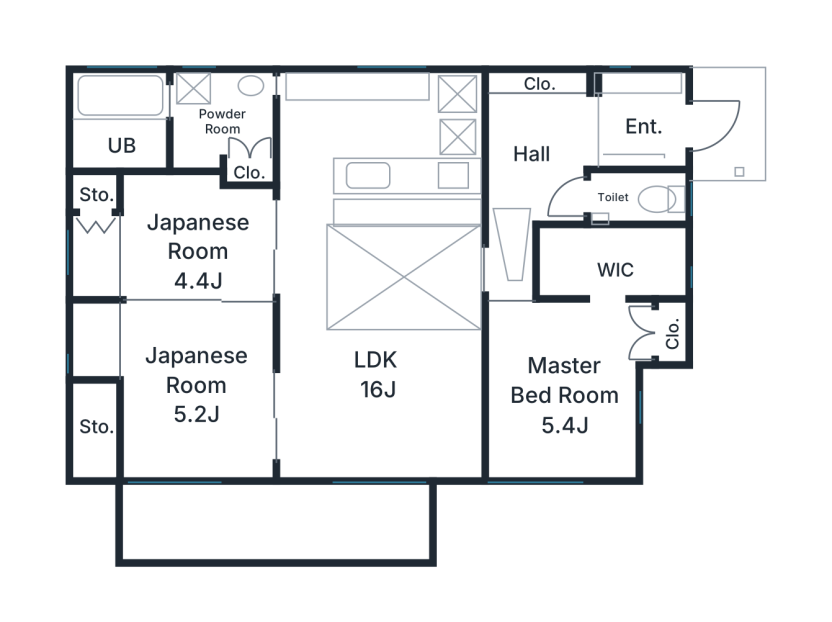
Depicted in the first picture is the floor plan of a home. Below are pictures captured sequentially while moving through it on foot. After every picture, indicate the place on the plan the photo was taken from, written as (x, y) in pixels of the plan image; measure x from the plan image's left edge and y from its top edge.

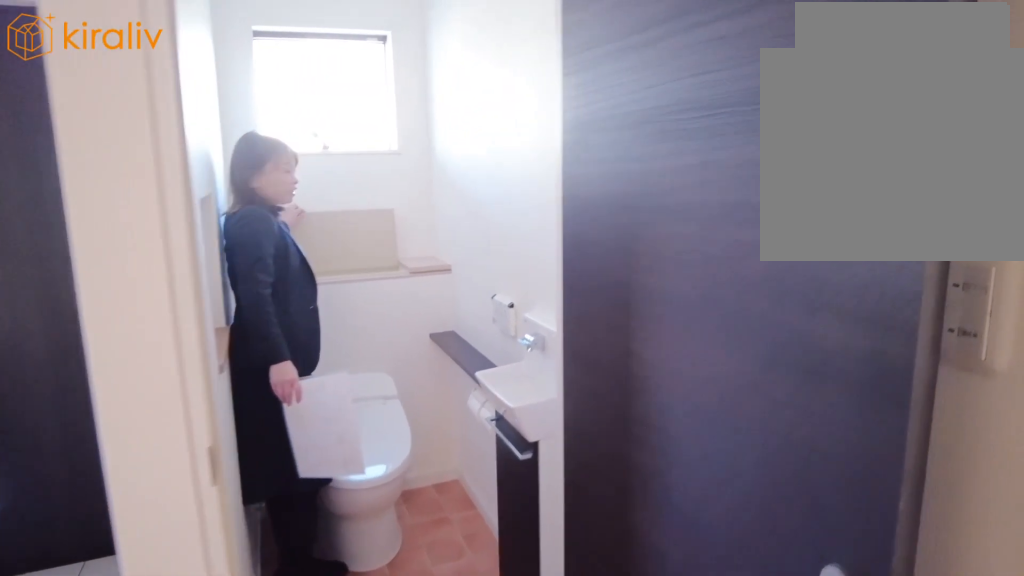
(594, 207)
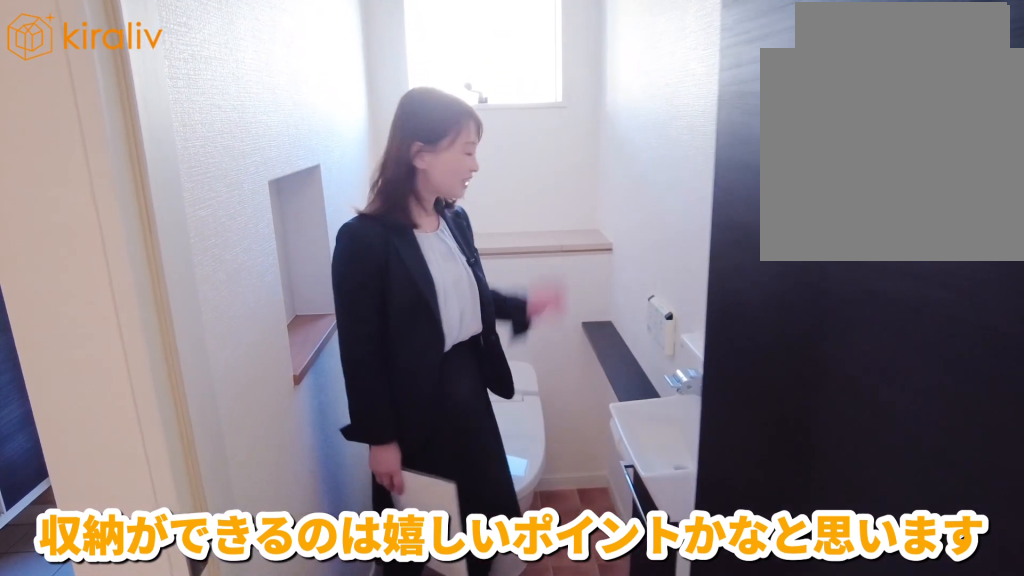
(577, 207)
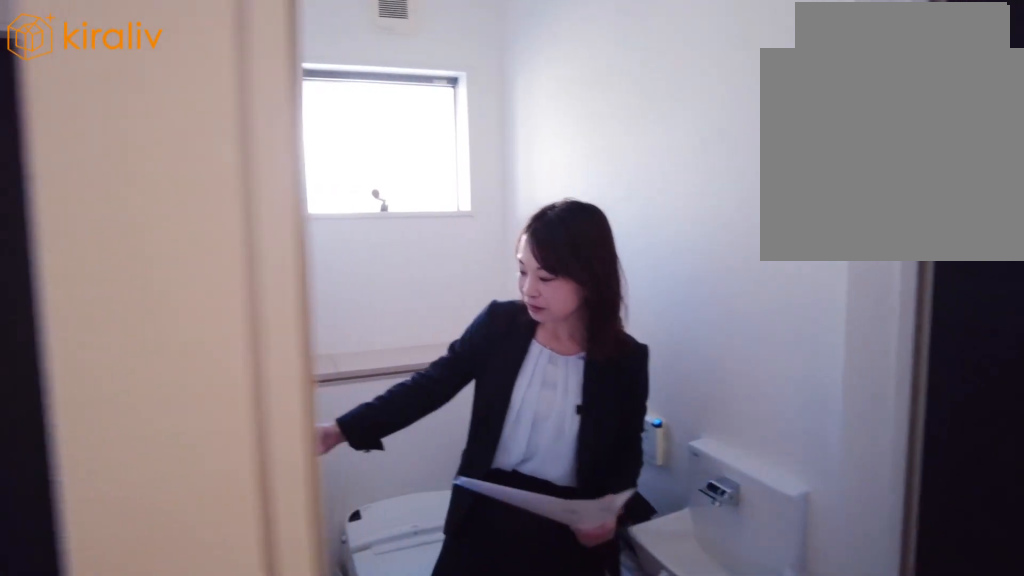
(571, 207)
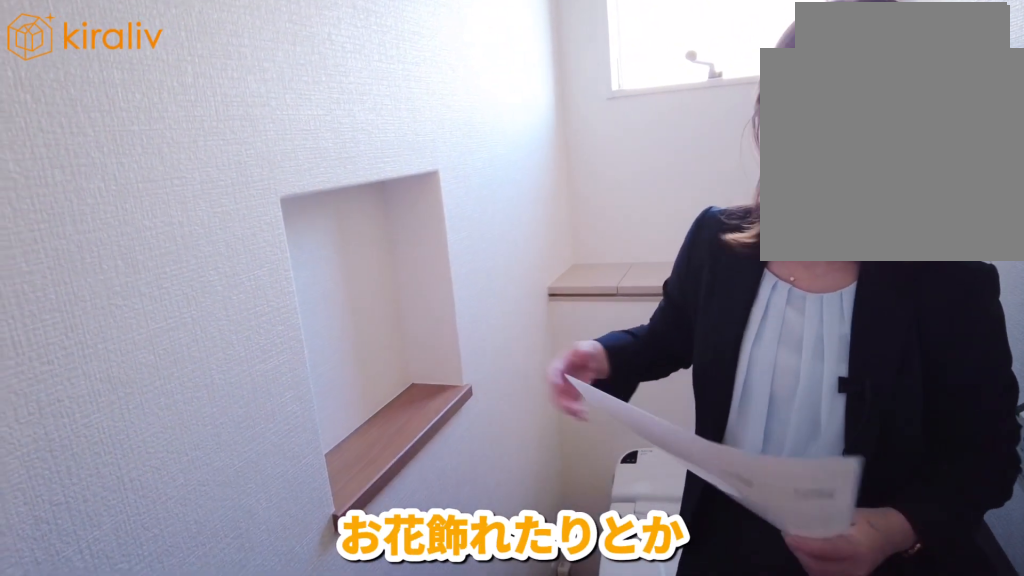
(565, 211)
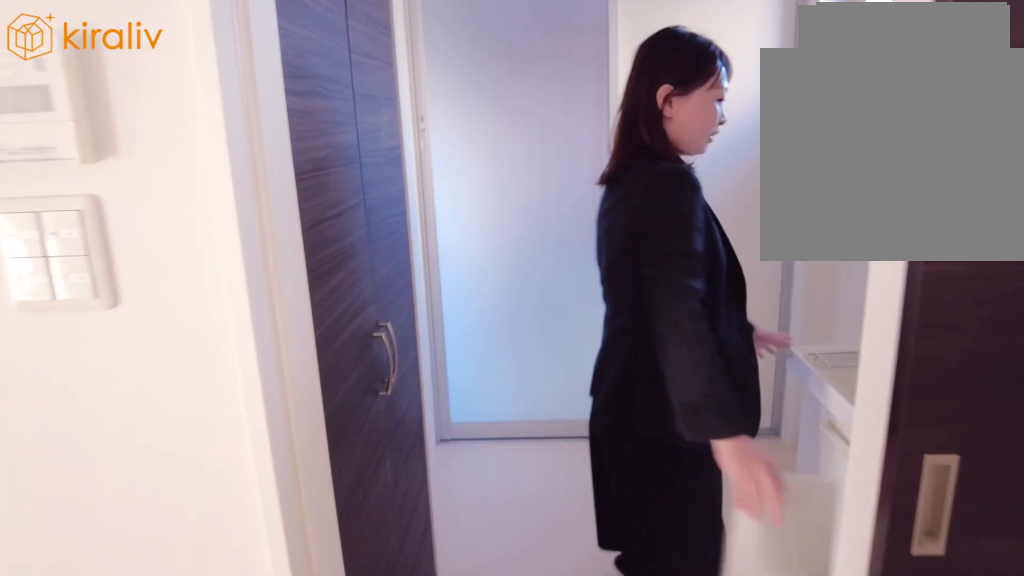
(241, 142)
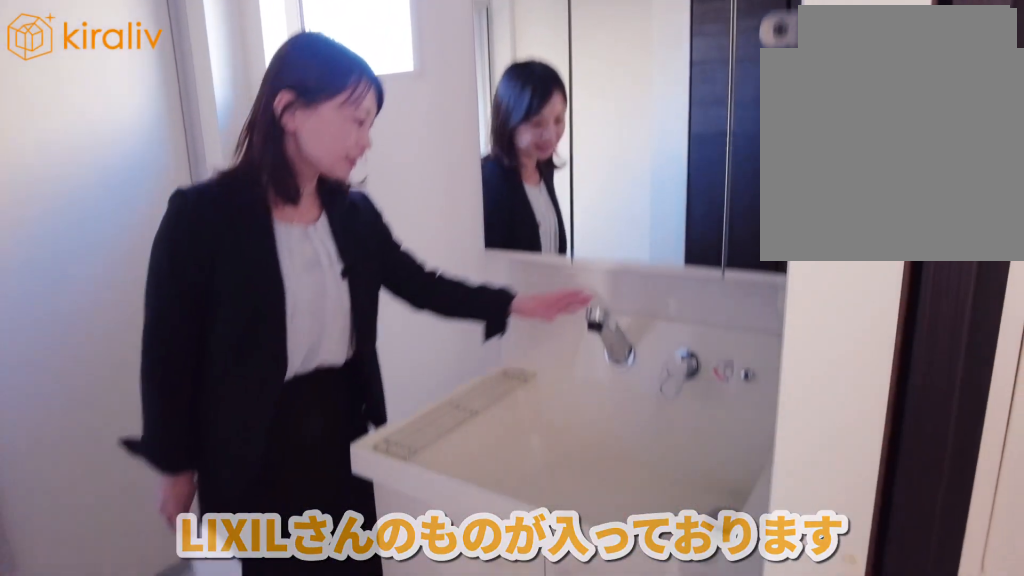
(223, 144)
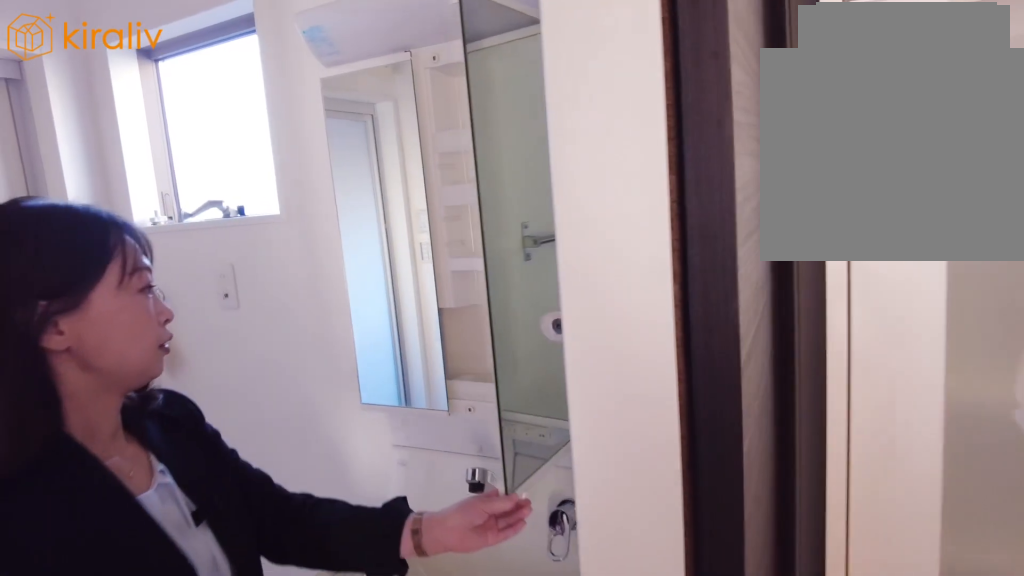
(205, 146)
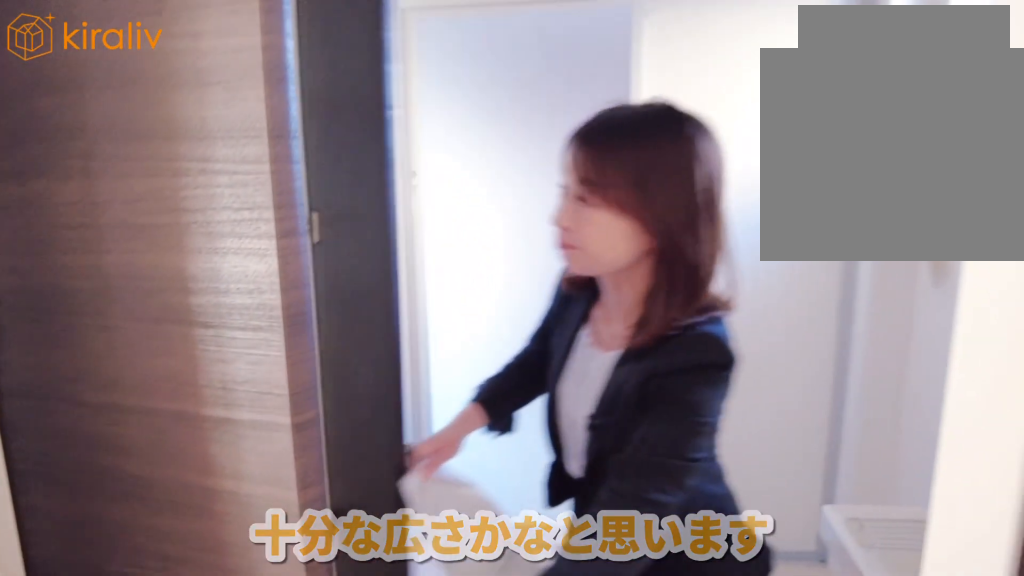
(183, 148)
